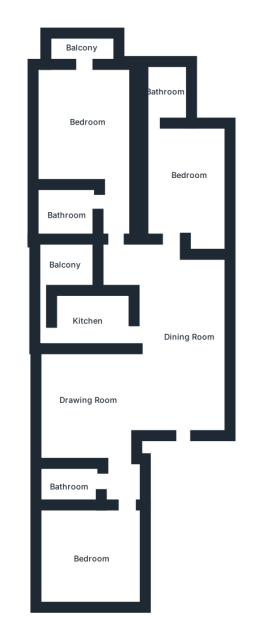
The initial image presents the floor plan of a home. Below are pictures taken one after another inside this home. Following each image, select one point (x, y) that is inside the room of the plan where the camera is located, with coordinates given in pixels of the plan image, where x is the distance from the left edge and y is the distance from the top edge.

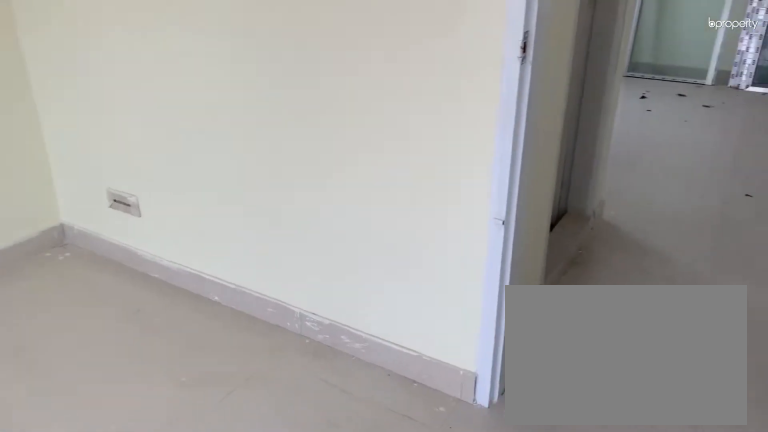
(90, 556)
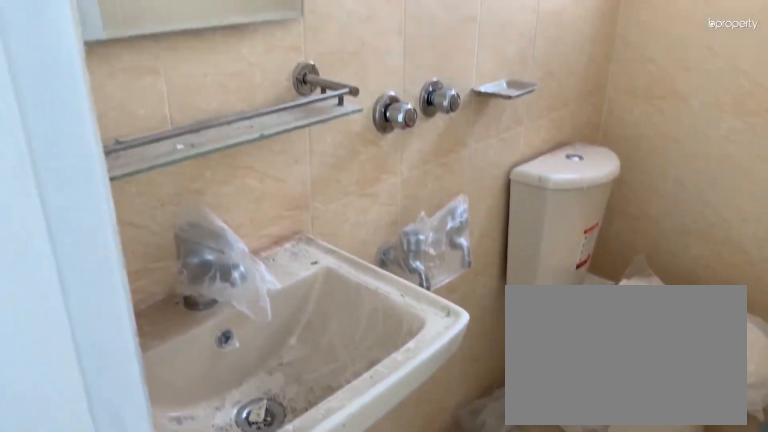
(73, 481)
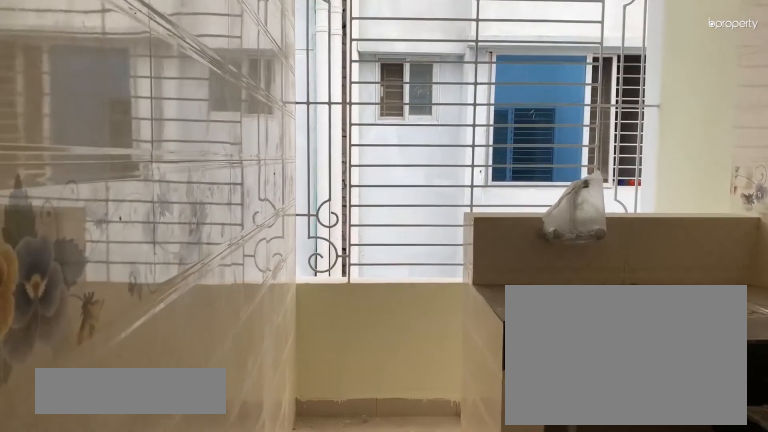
(91, 318)
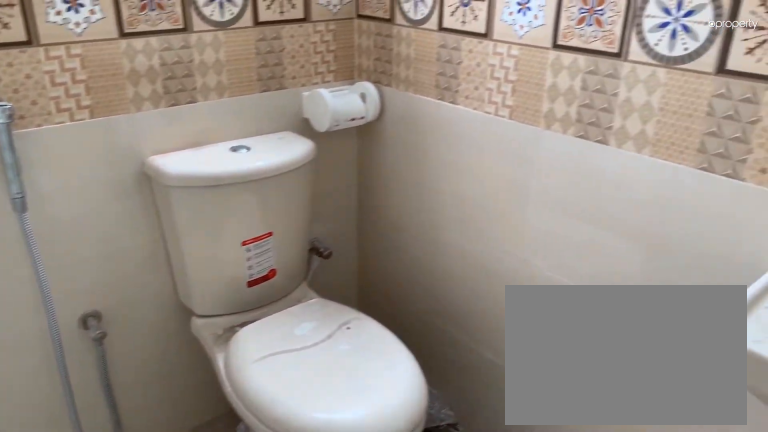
(165, 96)
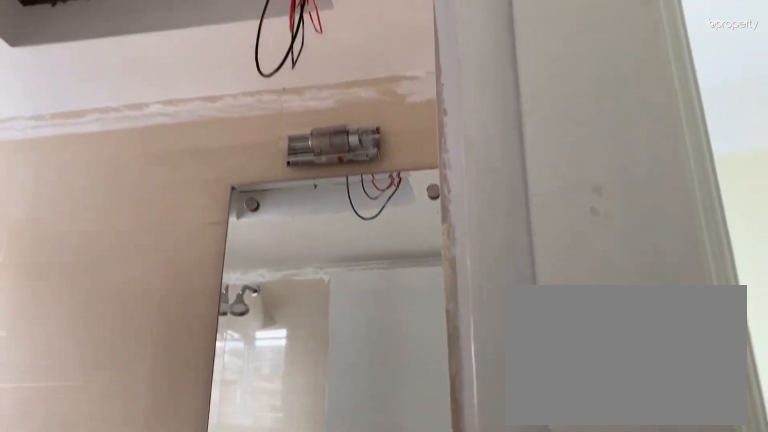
(165, 96)
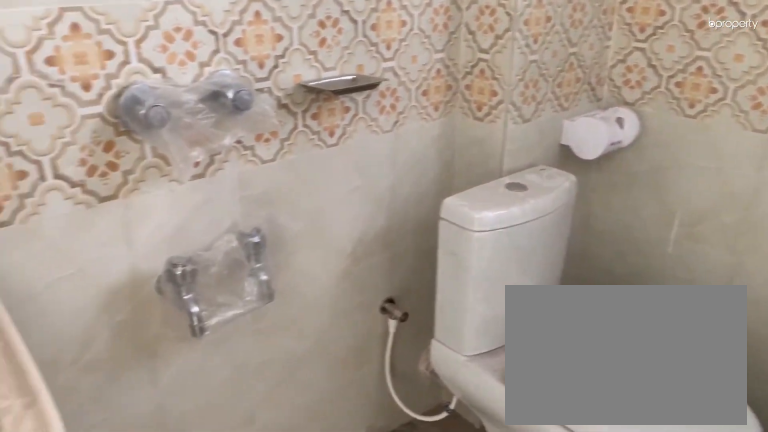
(67, 212)
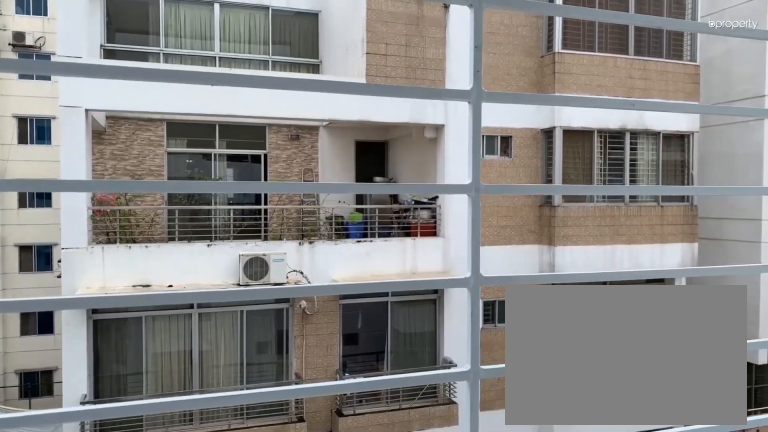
(83, 43)
